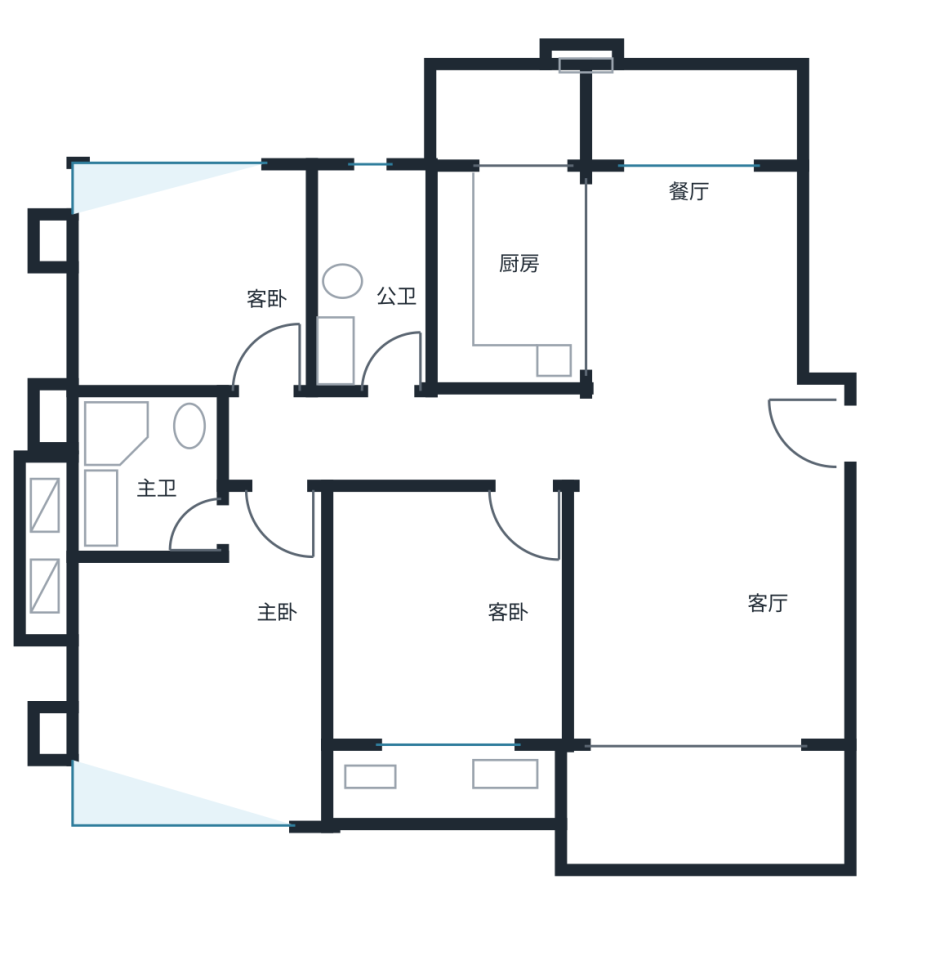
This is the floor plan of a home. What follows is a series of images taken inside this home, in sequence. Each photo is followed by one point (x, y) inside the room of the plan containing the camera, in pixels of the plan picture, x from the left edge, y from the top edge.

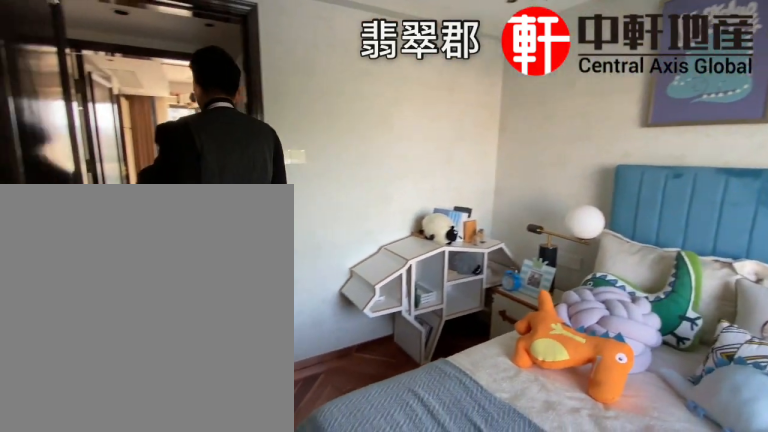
(201, 292)
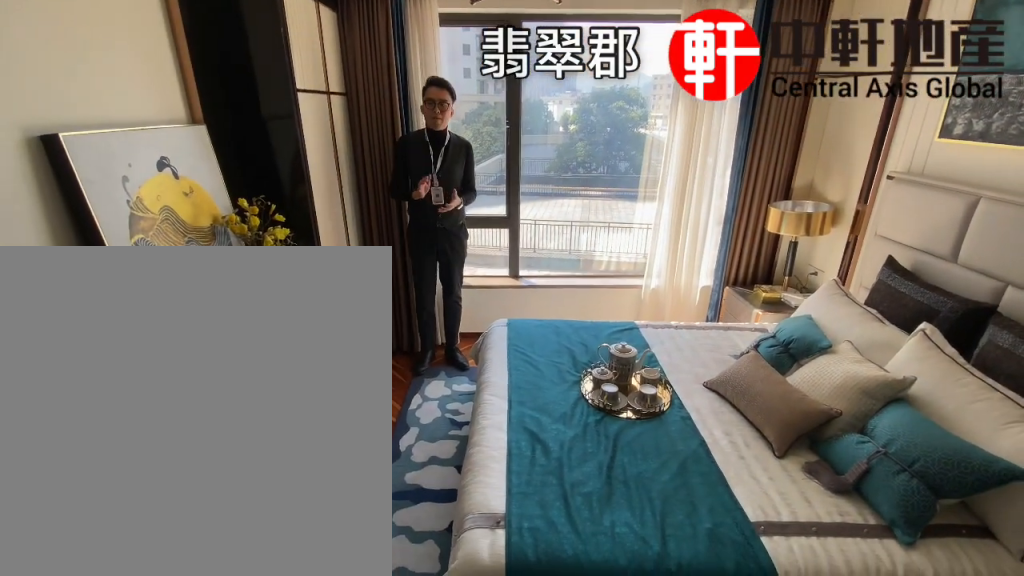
(190, 670)
